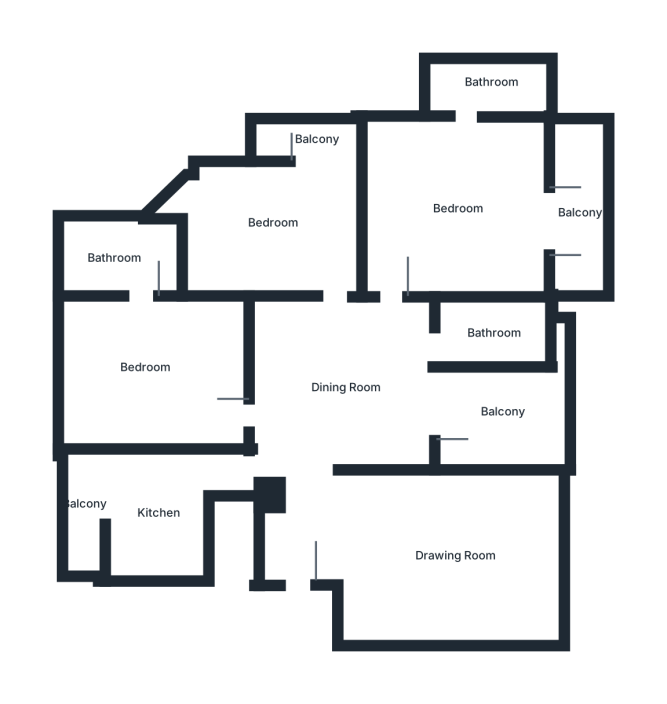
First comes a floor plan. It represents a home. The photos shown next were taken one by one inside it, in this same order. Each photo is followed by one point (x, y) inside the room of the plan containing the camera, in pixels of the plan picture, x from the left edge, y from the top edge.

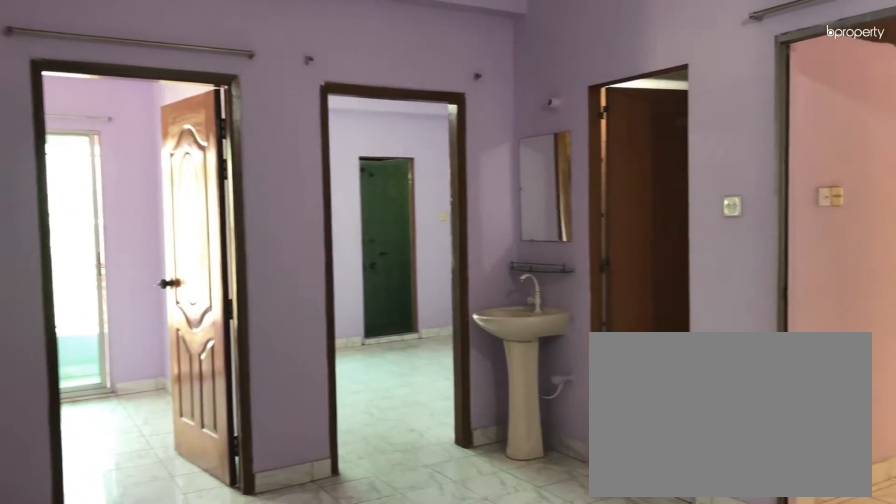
(347, 390)
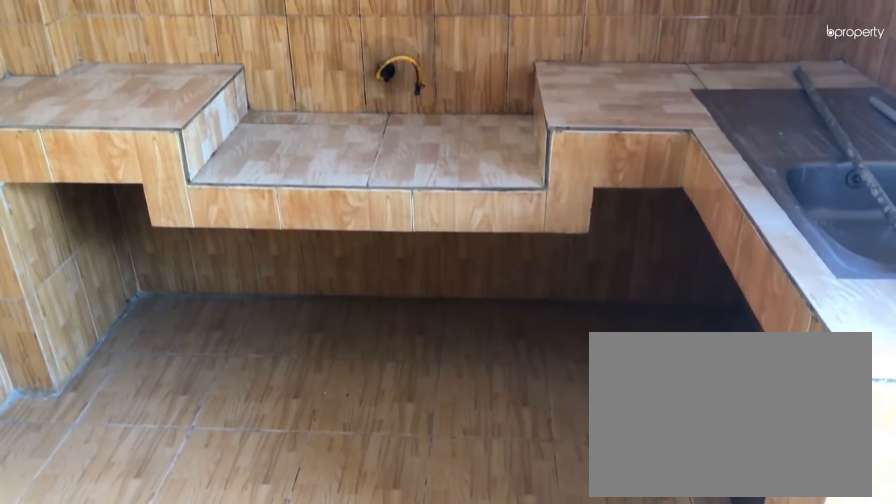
(154, 518)
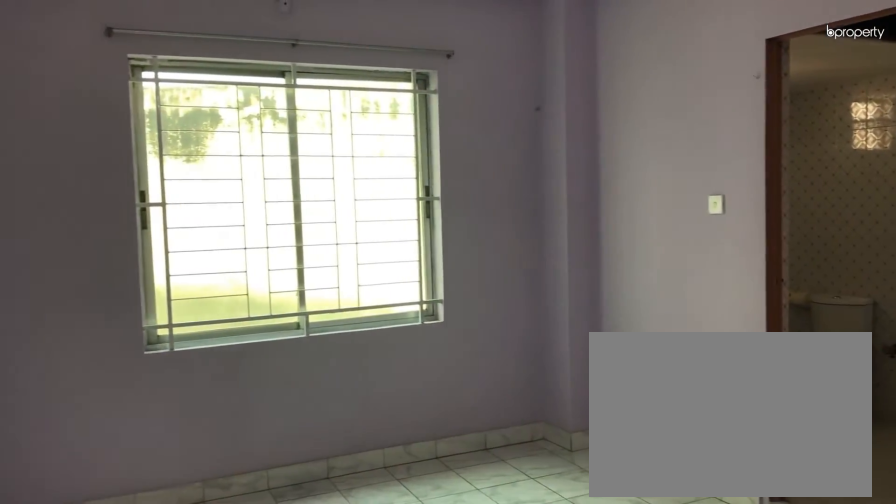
(145, 367)
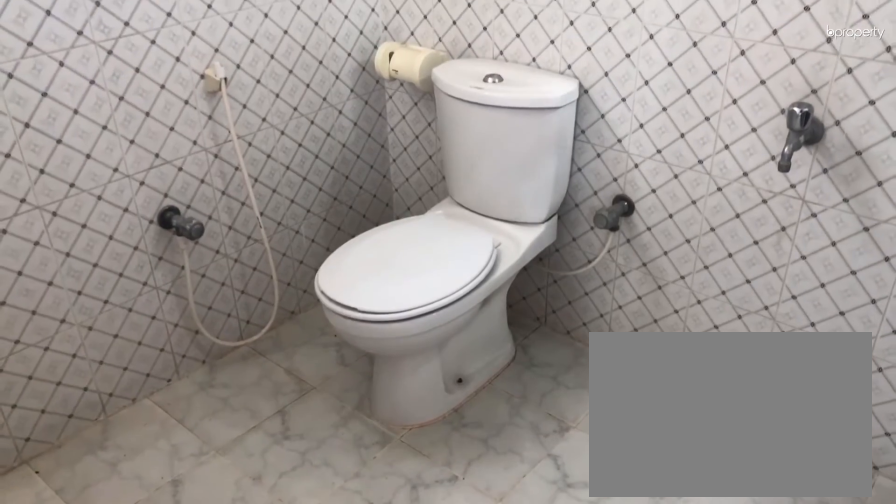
(113, 261)
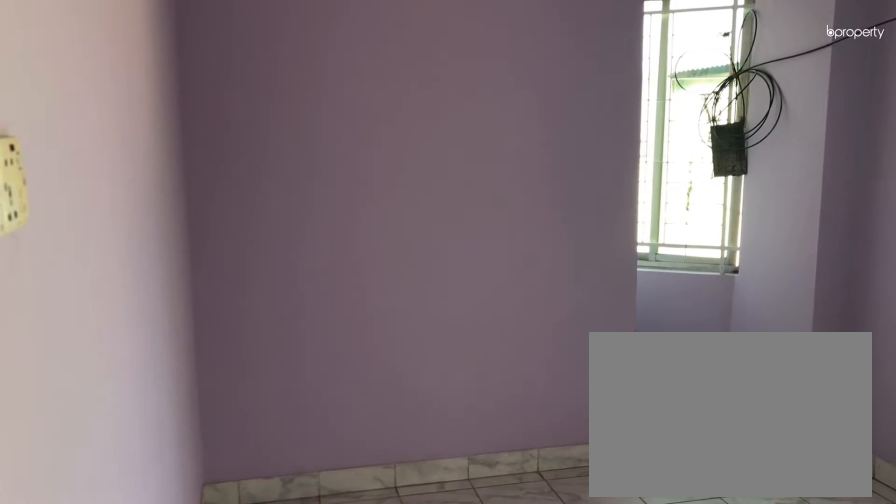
(274, 224)
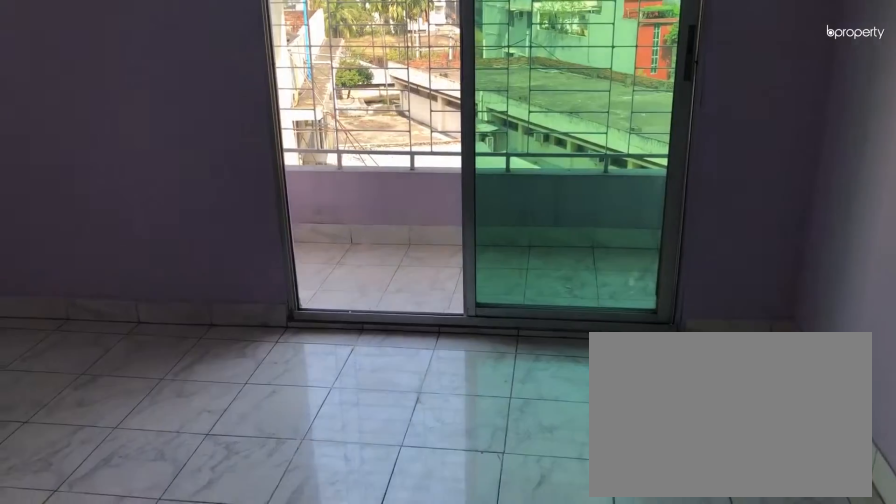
(274, 224)
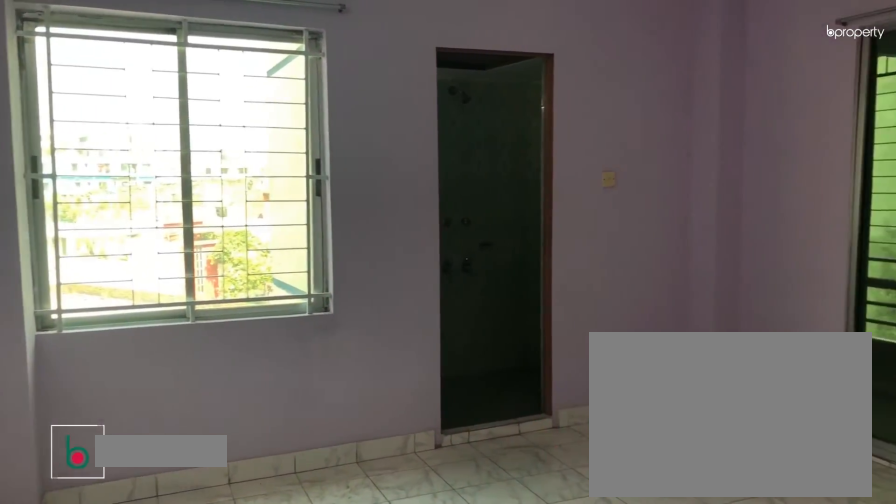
(453, 206)
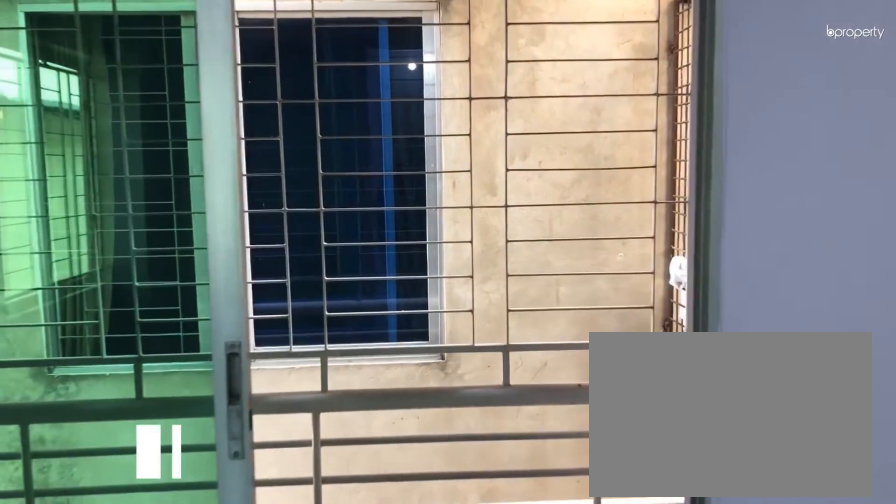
(586, 210)
